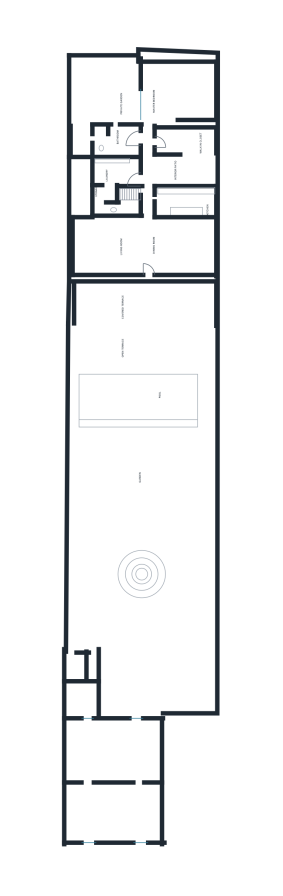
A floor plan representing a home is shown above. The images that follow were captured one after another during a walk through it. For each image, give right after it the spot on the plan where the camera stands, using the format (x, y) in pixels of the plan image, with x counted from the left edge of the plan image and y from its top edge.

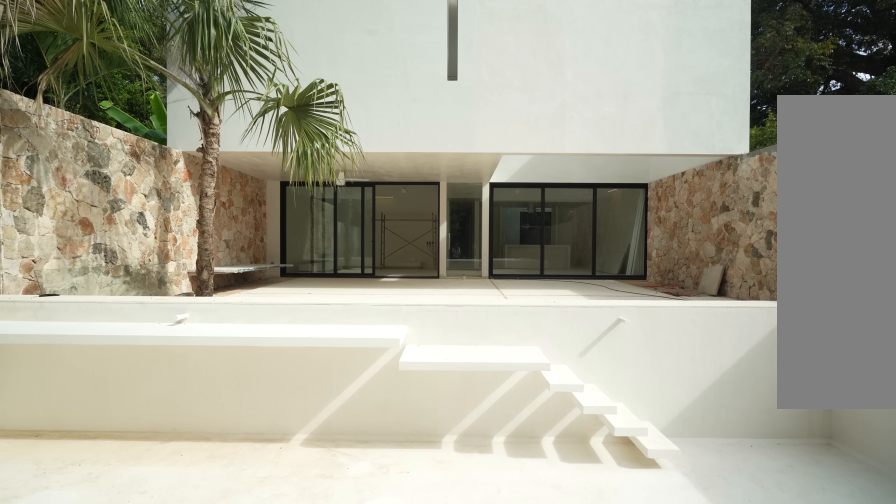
(132, 446)
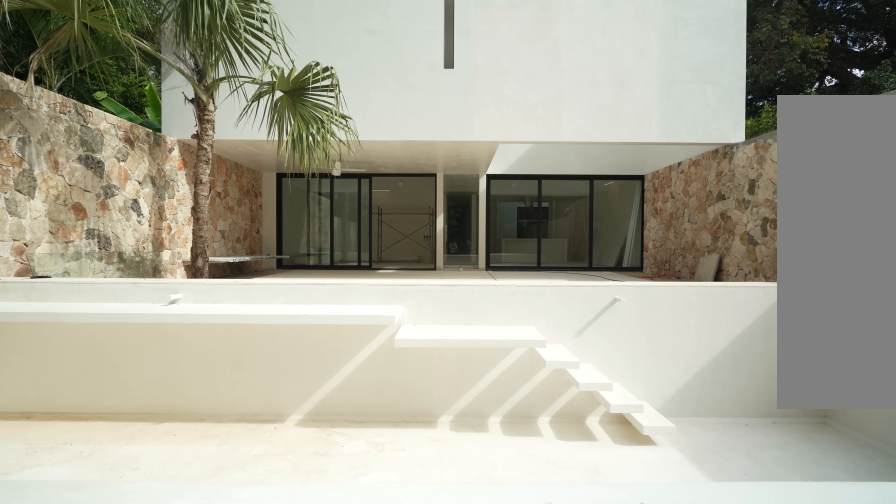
(132, 446)
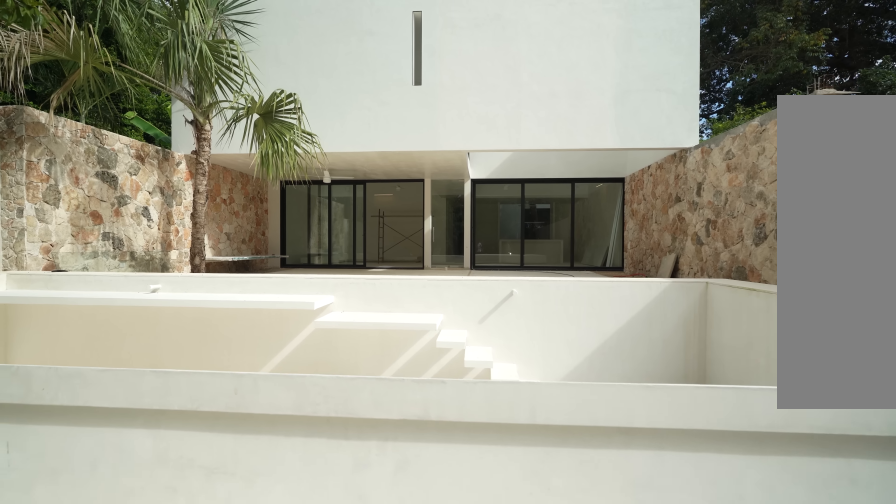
(132, 446)
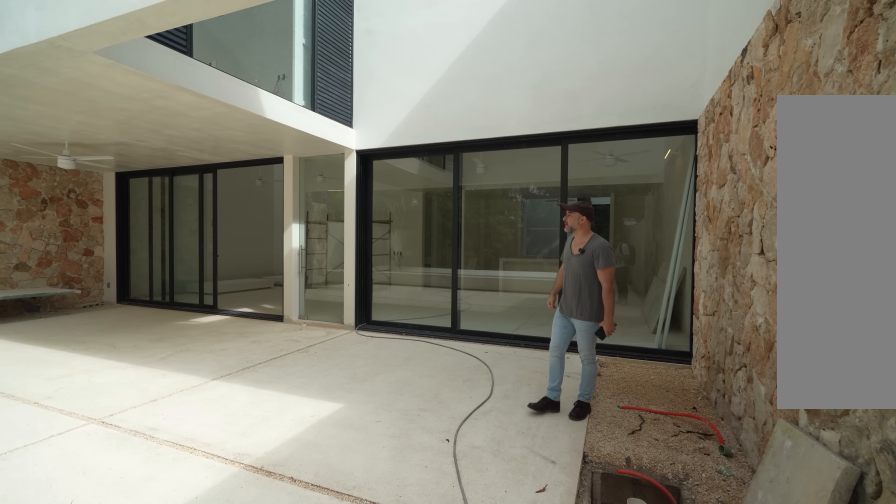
(182, 345)
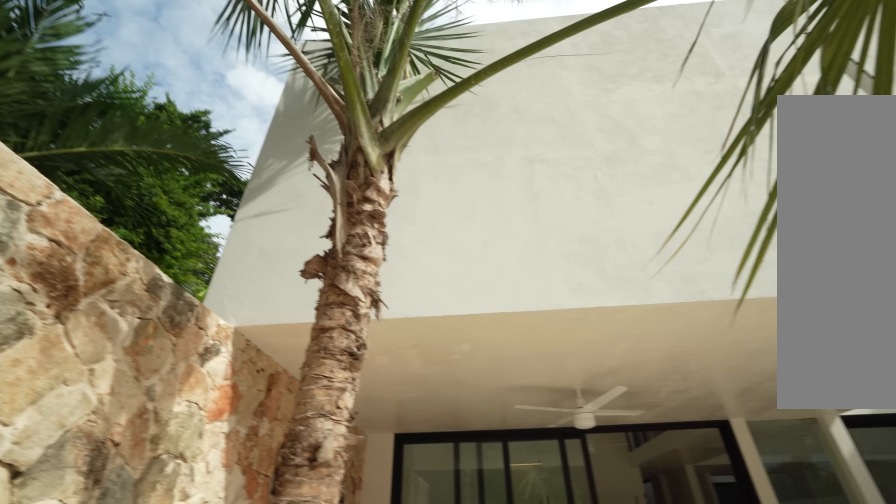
(158, 348)
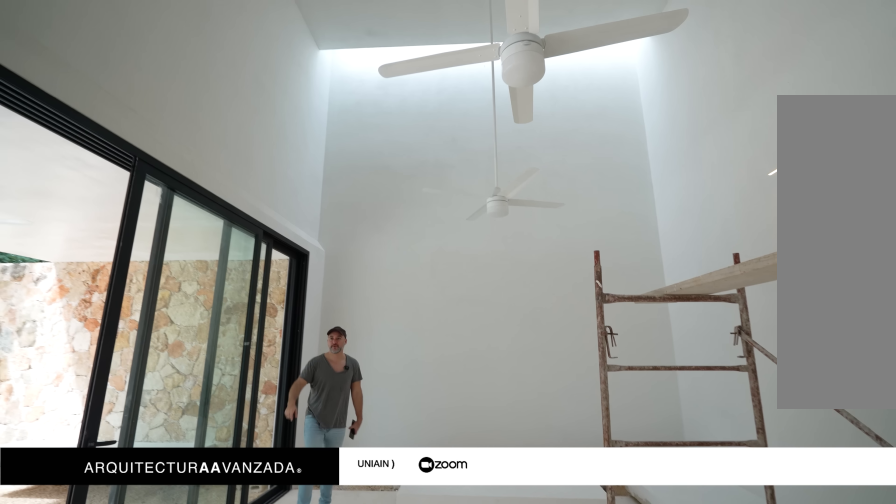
(120, 262)
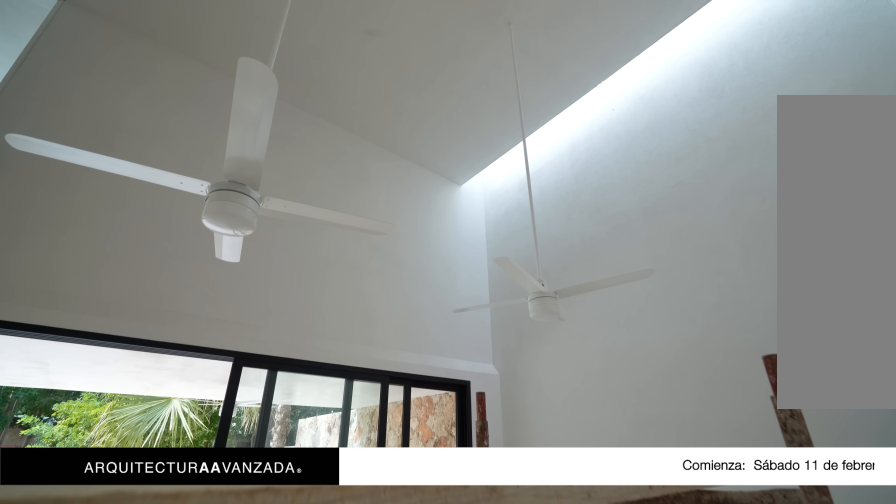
(123, 259)
